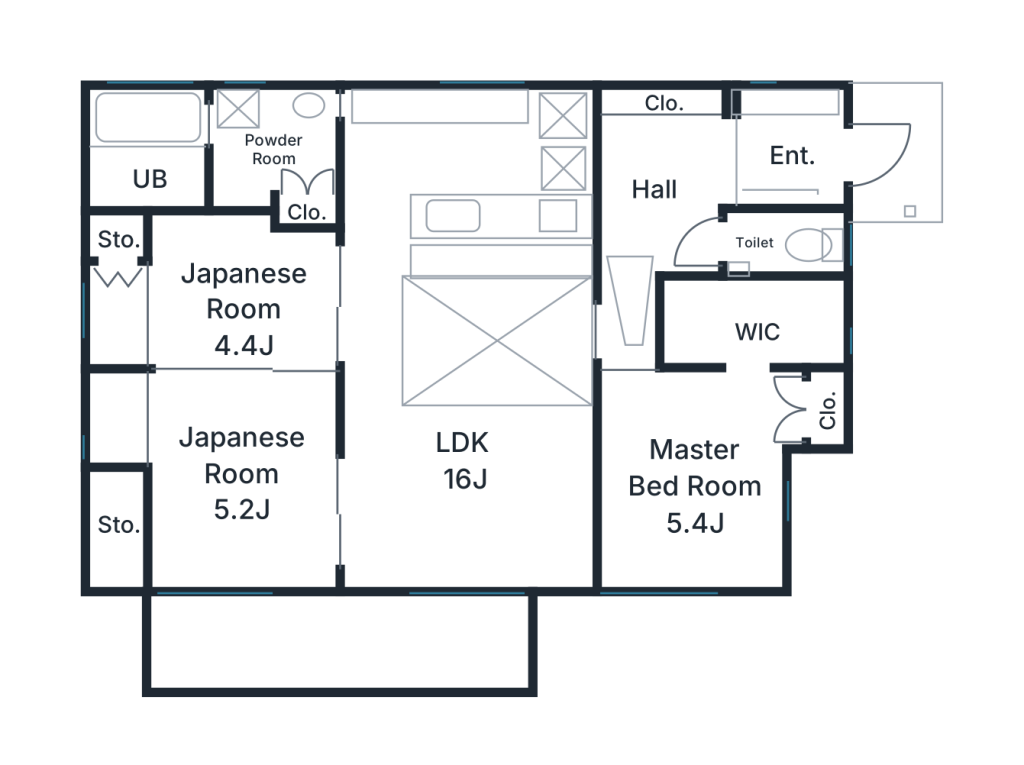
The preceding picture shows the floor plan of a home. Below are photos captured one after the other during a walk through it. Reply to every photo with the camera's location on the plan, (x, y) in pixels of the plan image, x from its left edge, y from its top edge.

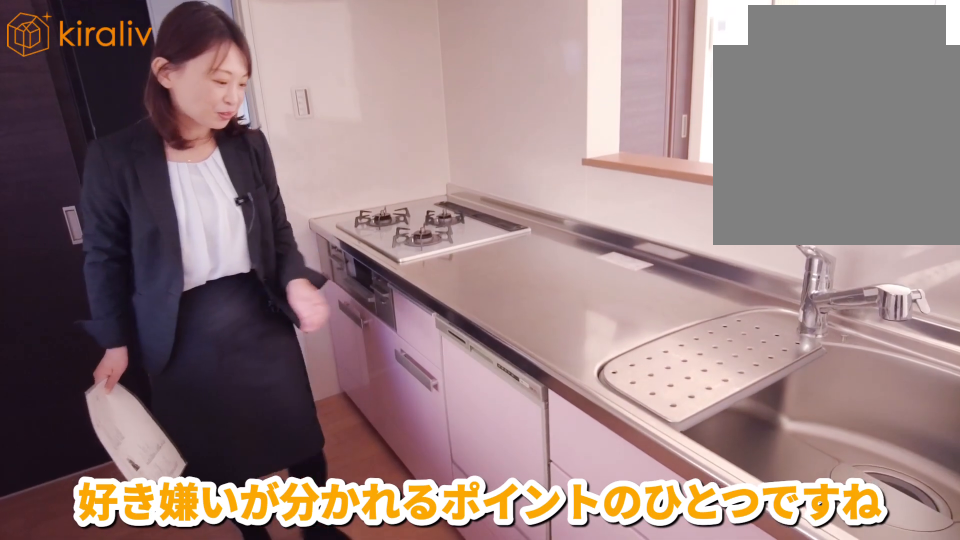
(444, 175)
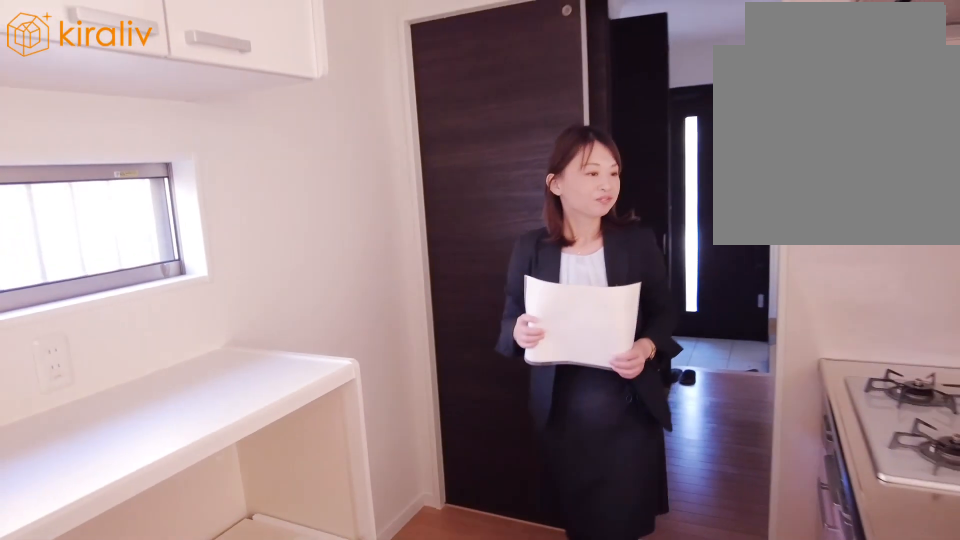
(444, 172)
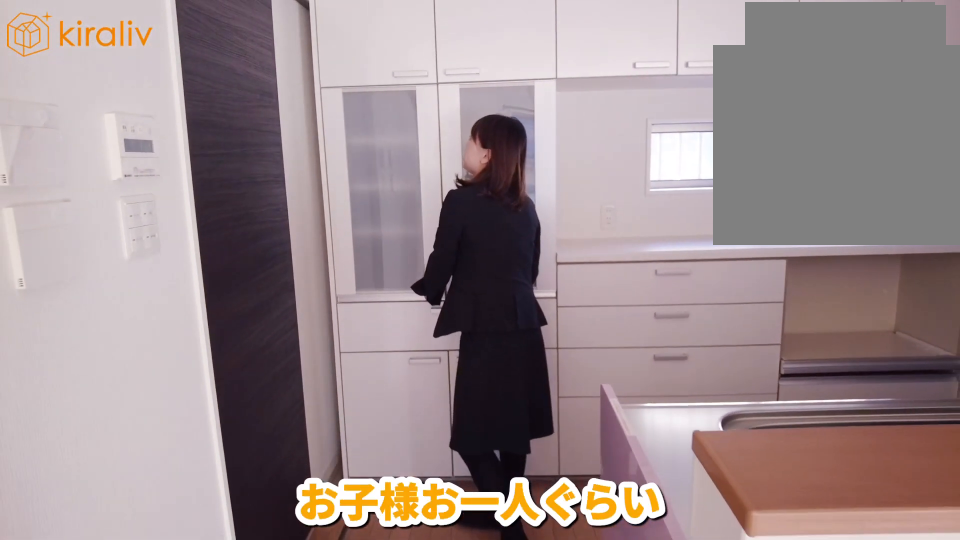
(378, 207)
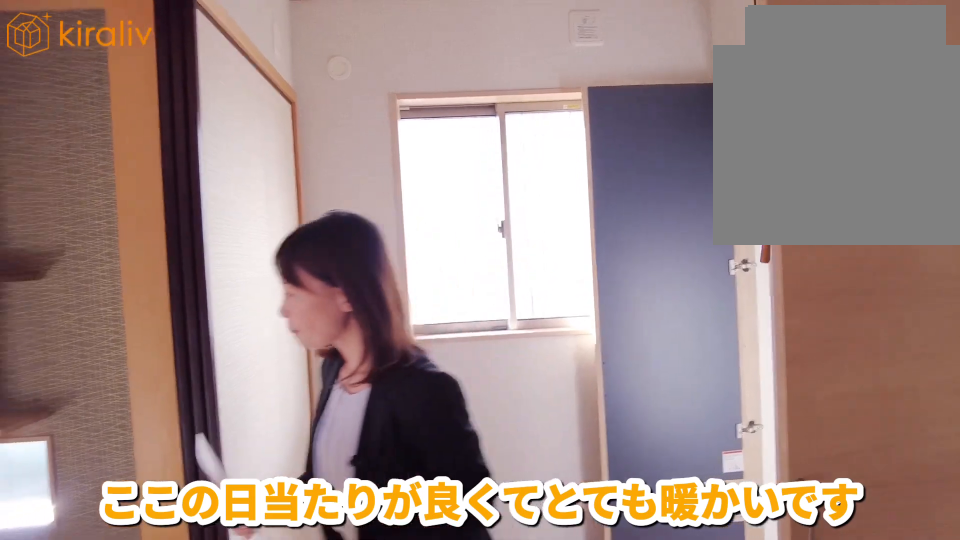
(162, 406)
